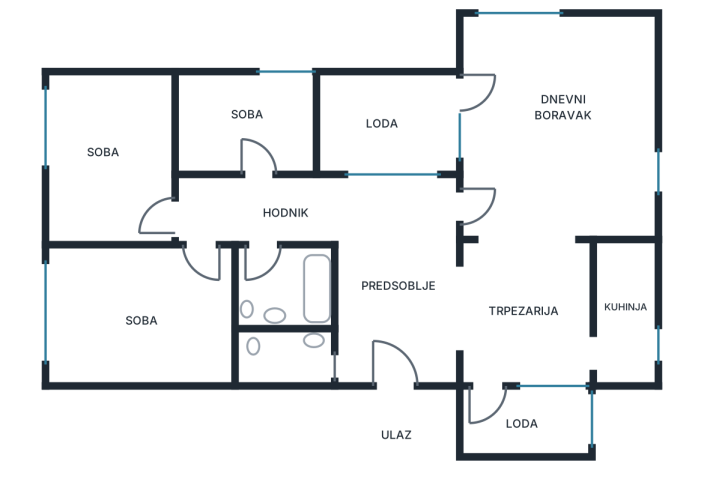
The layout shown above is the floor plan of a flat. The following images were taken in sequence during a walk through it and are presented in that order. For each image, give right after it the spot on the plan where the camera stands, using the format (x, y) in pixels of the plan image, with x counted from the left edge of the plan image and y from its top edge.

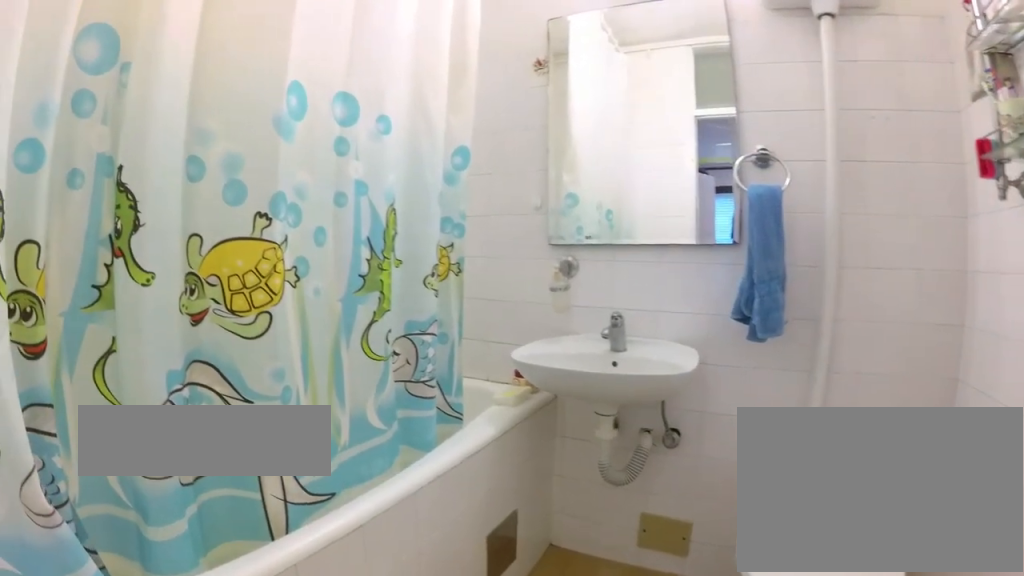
(267, 243)
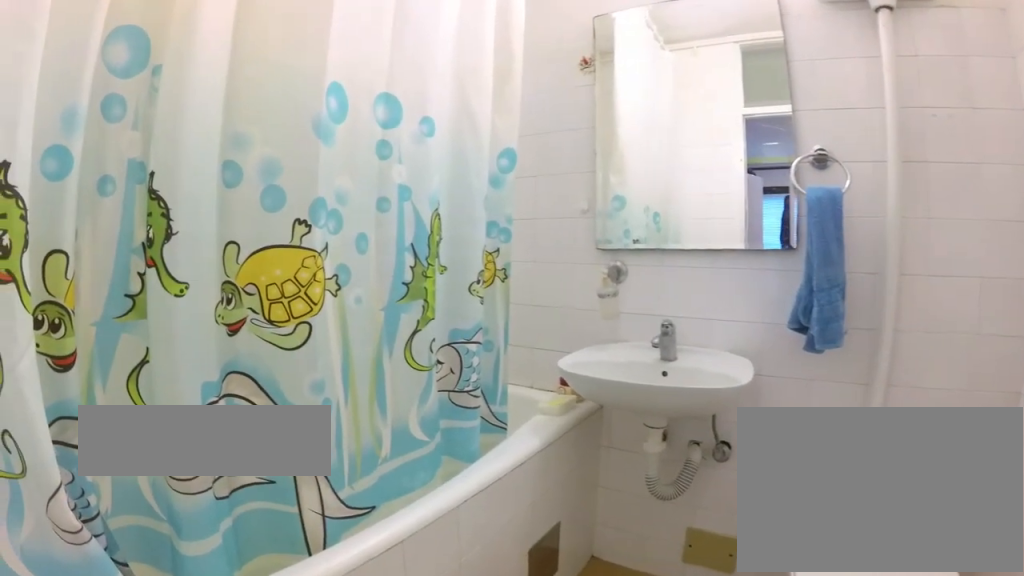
(267, 243)
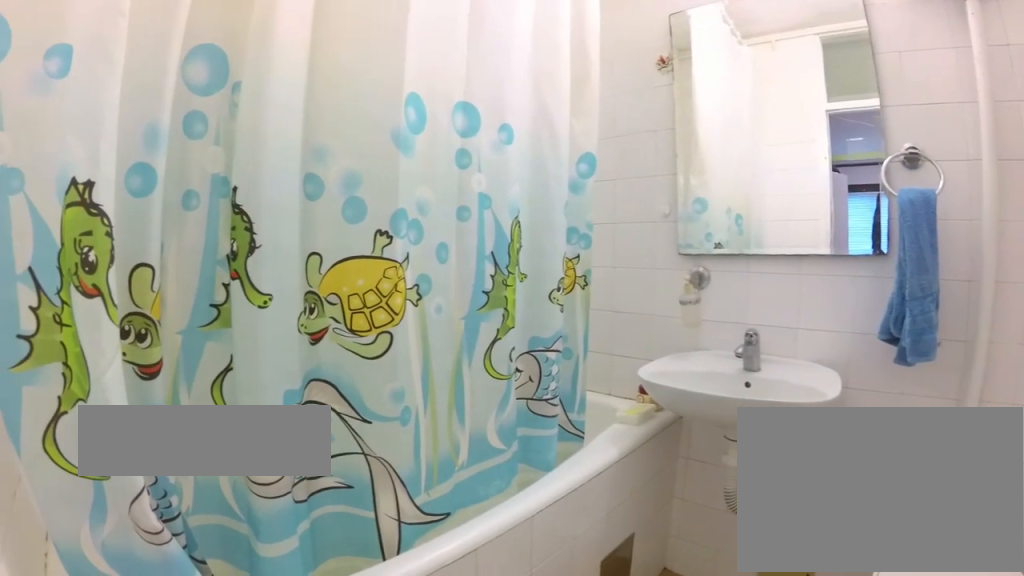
(263, 243)
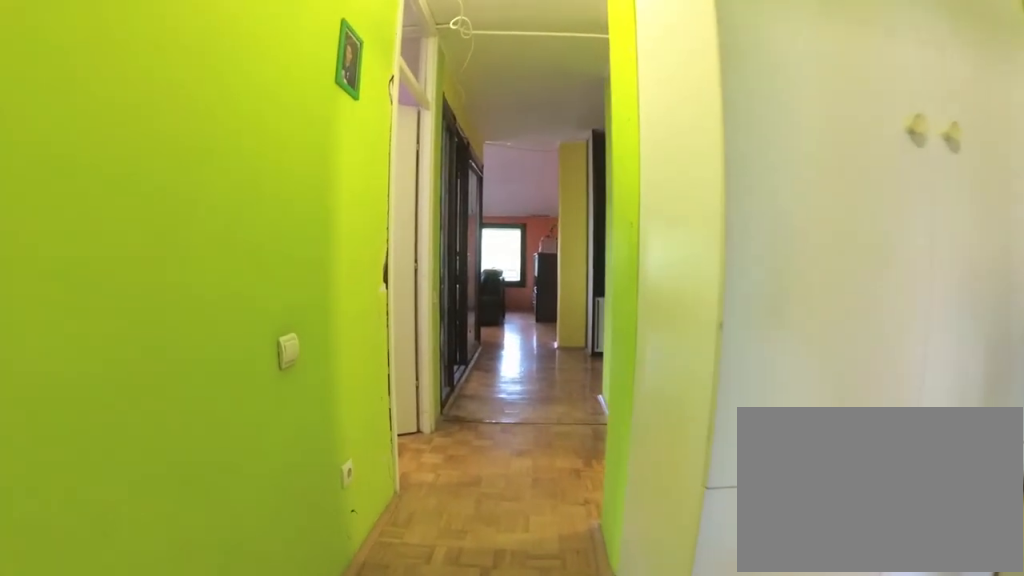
(149, 207)
